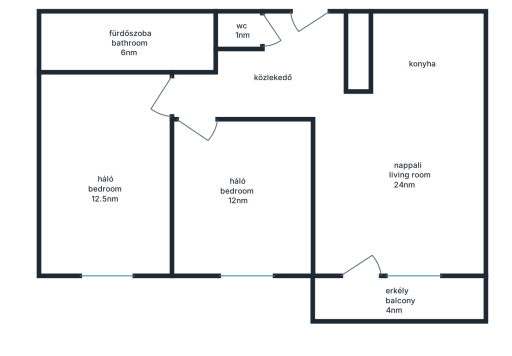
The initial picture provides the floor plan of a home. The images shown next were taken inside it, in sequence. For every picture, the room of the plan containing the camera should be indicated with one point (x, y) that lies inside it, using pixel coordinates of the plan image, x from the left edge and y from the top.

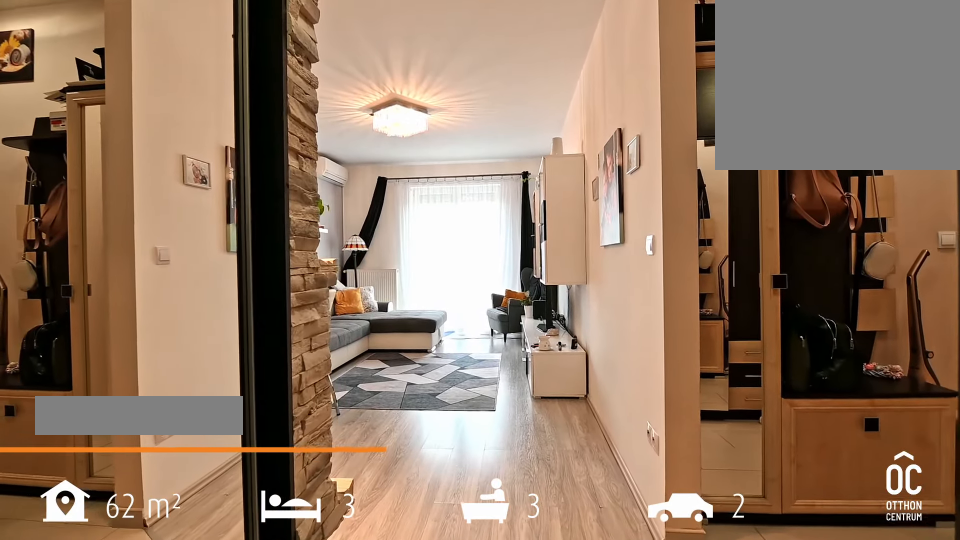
(300, 36)
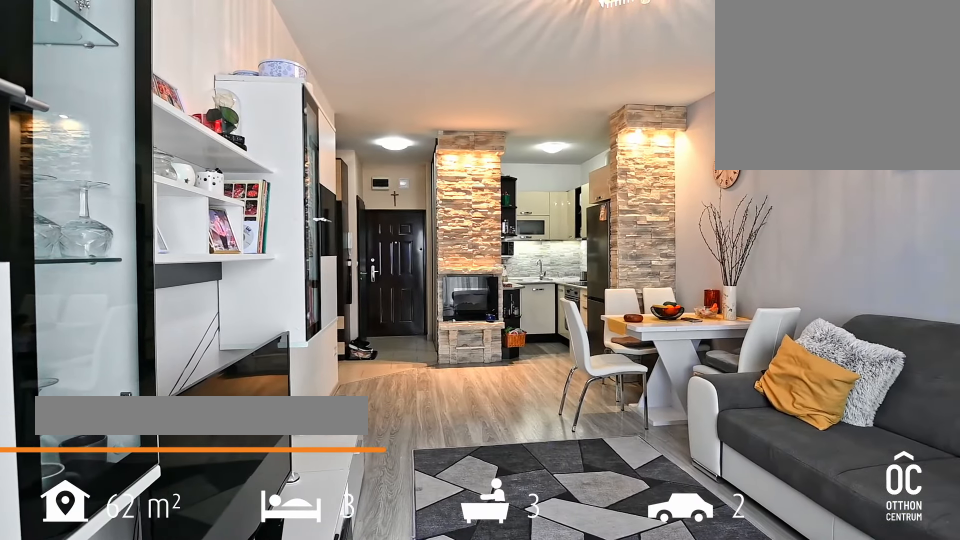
(404, 187)
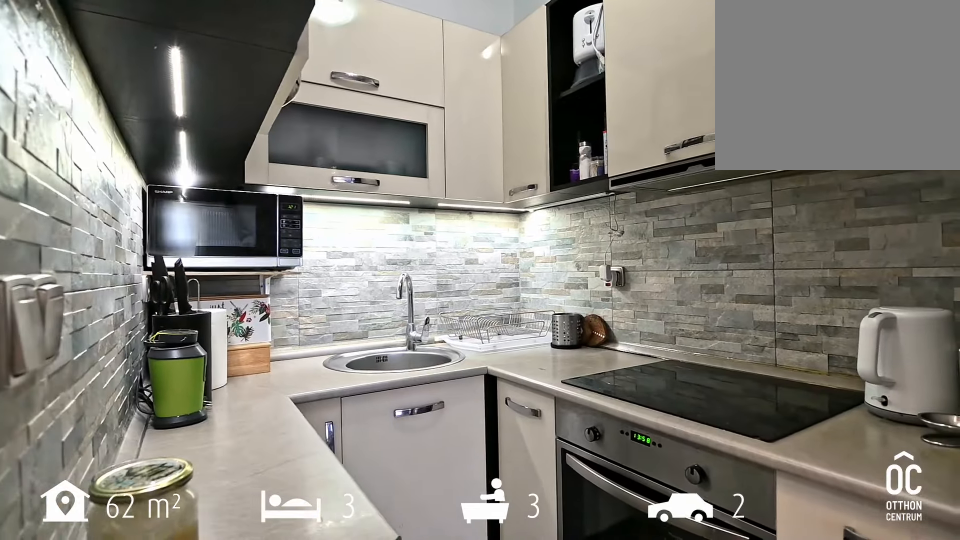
(426, 59)
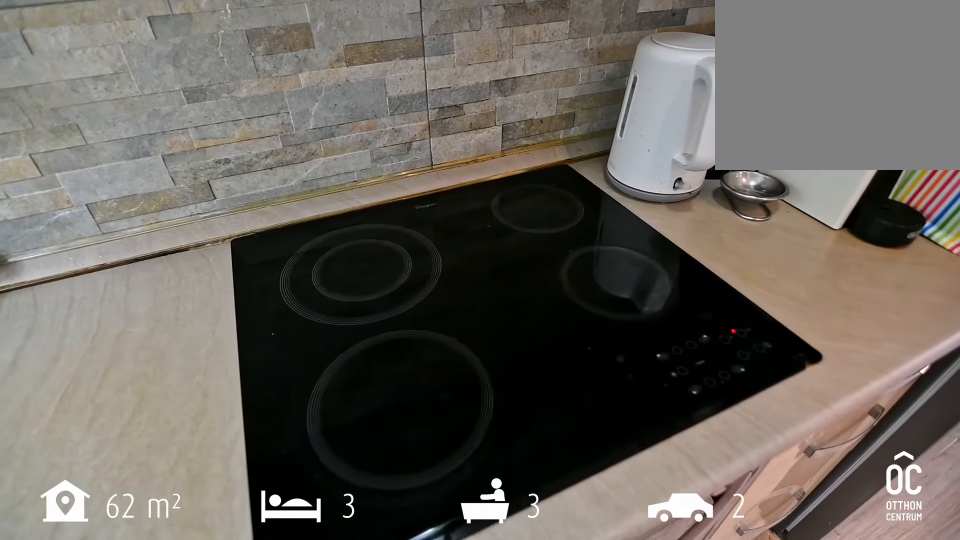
(426, 59)
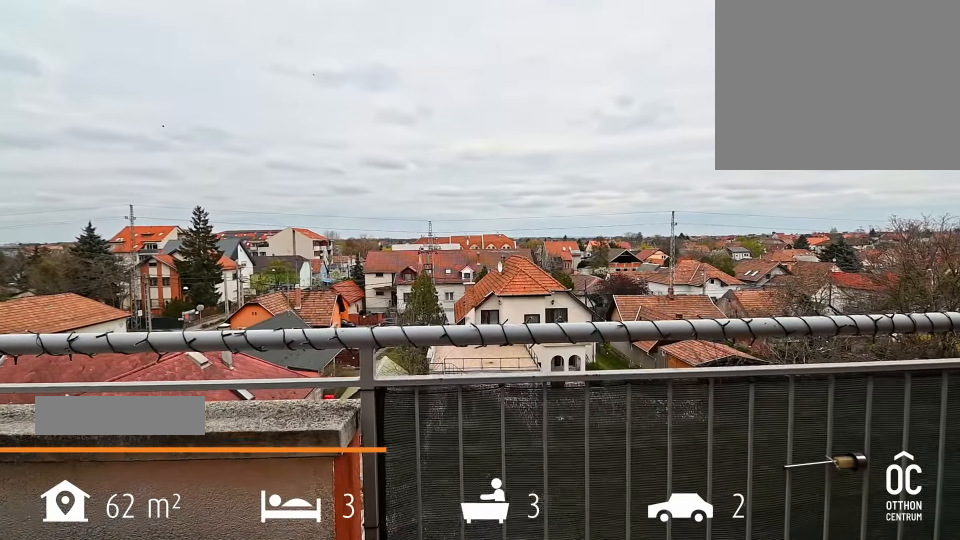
(404, 302)
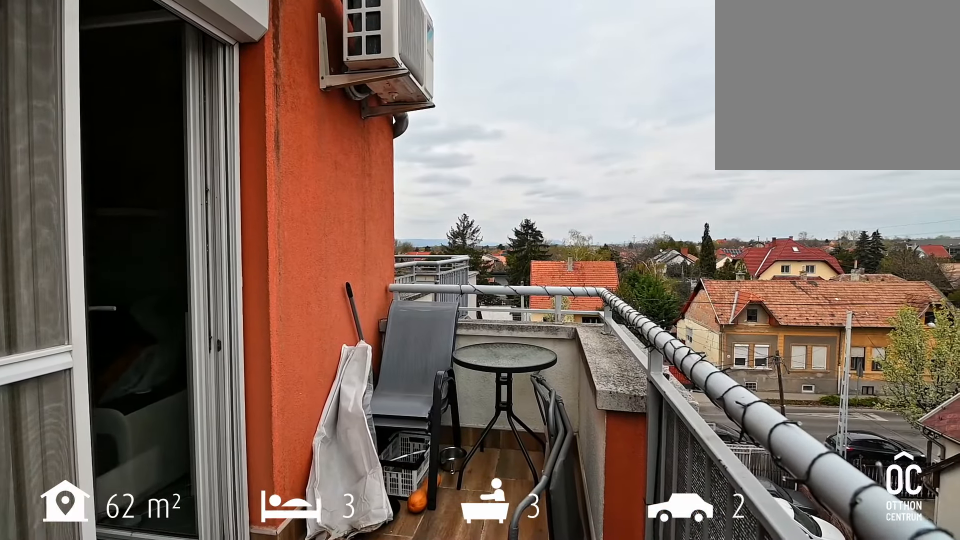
(404, 302)
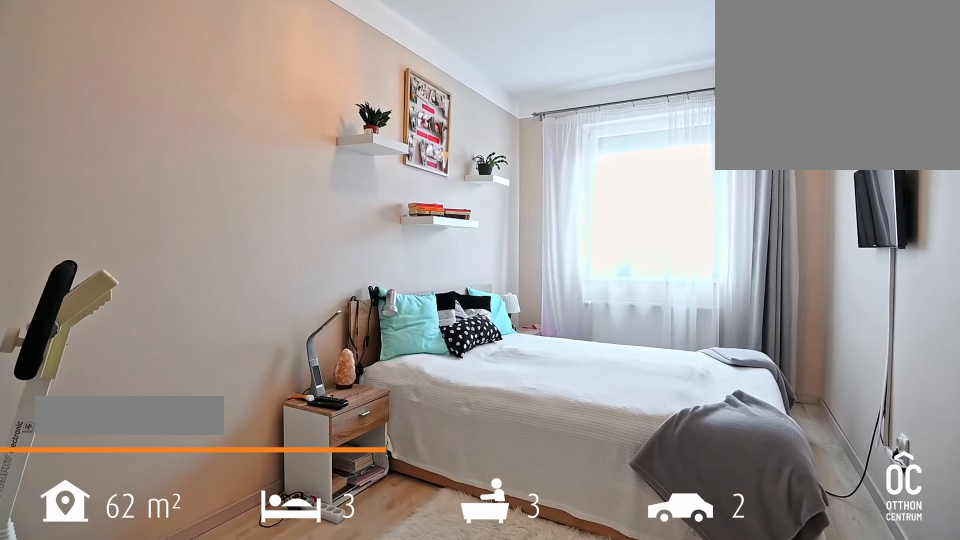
(239, 197)
